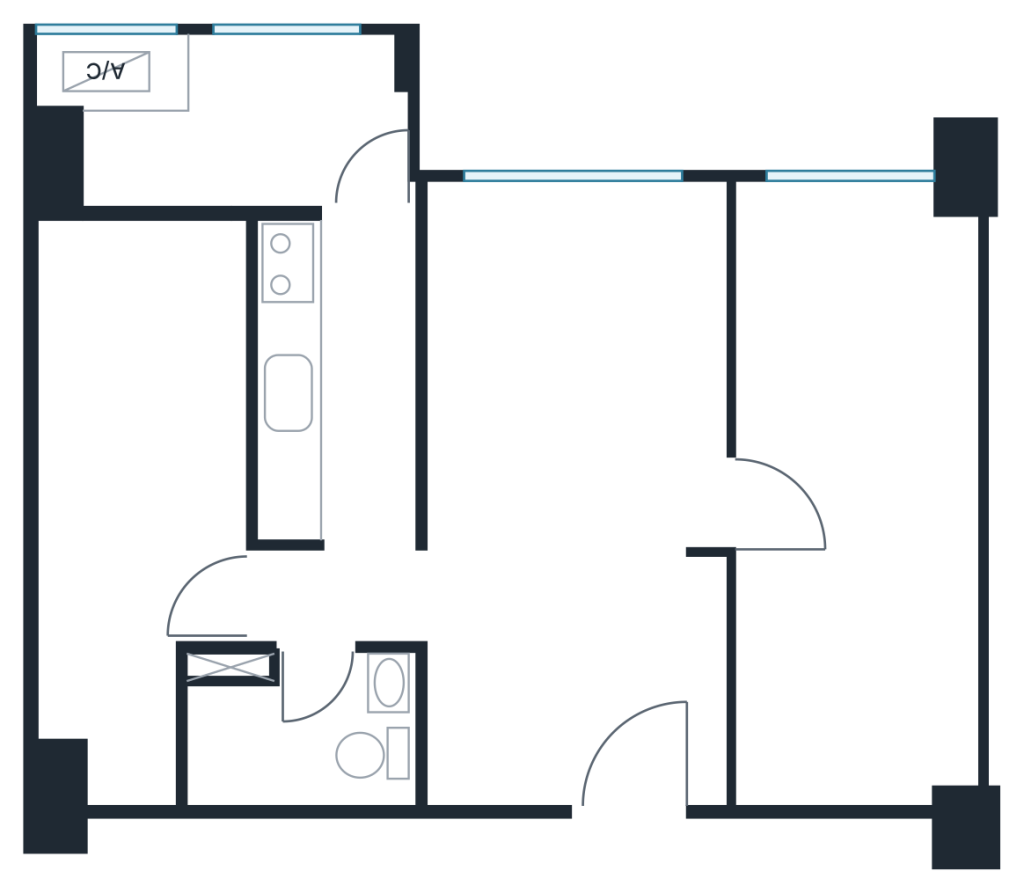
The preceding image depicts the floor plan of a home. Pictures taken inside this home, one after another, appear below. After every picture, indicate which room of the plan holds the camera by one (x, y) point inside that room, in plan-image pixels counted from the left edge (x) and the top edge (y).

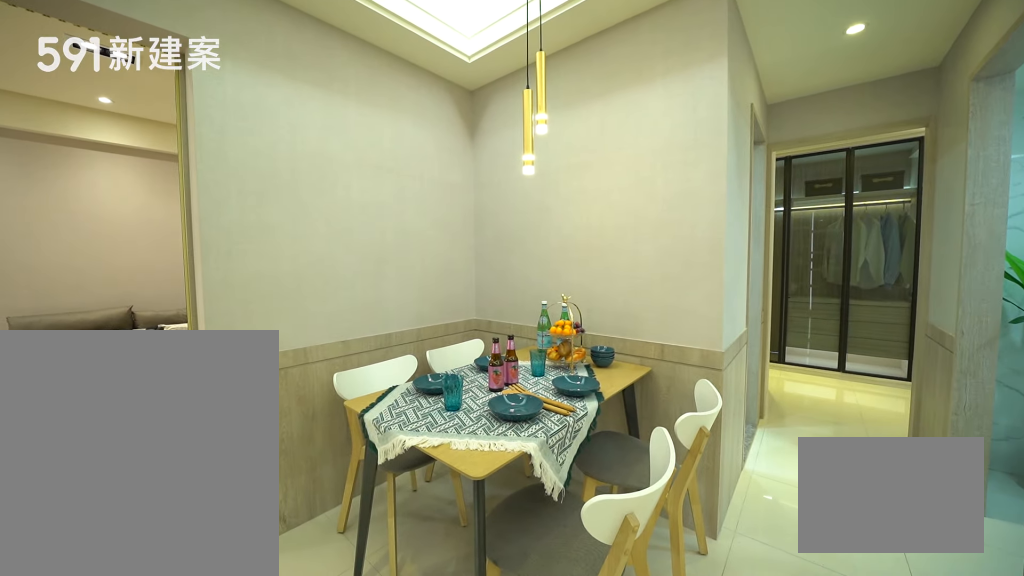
(519, 683)
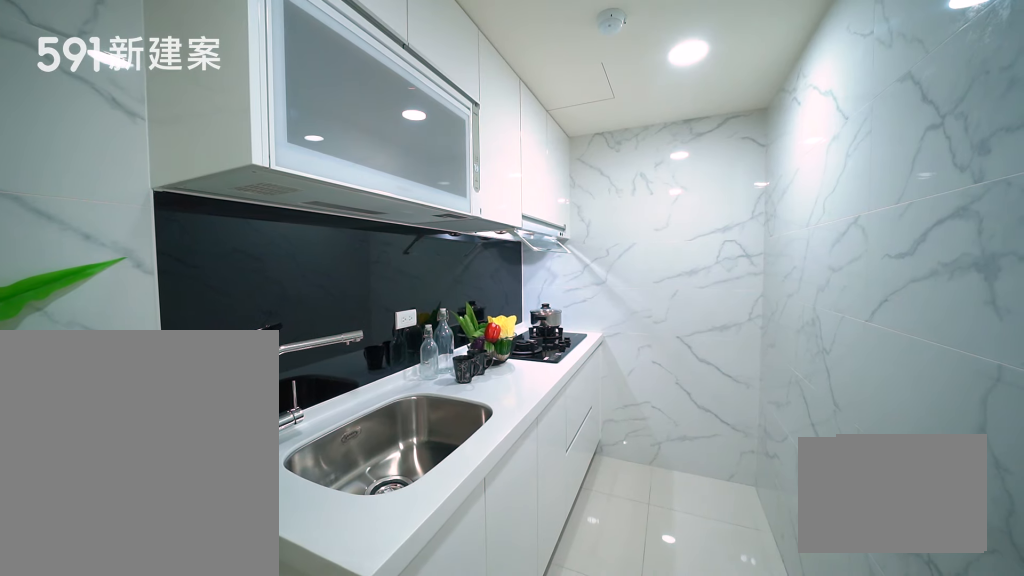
(333, 372)
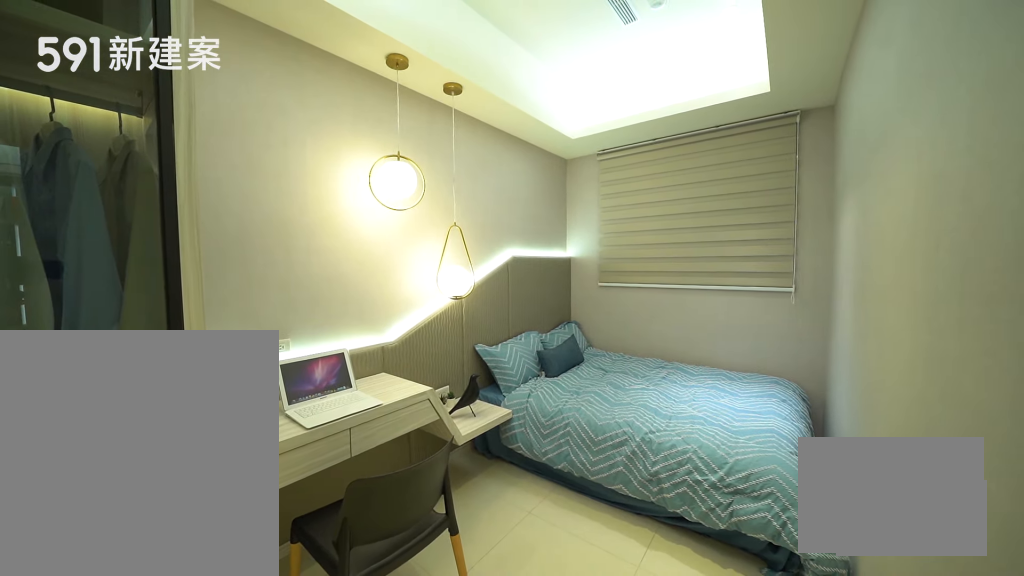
(133, 481)
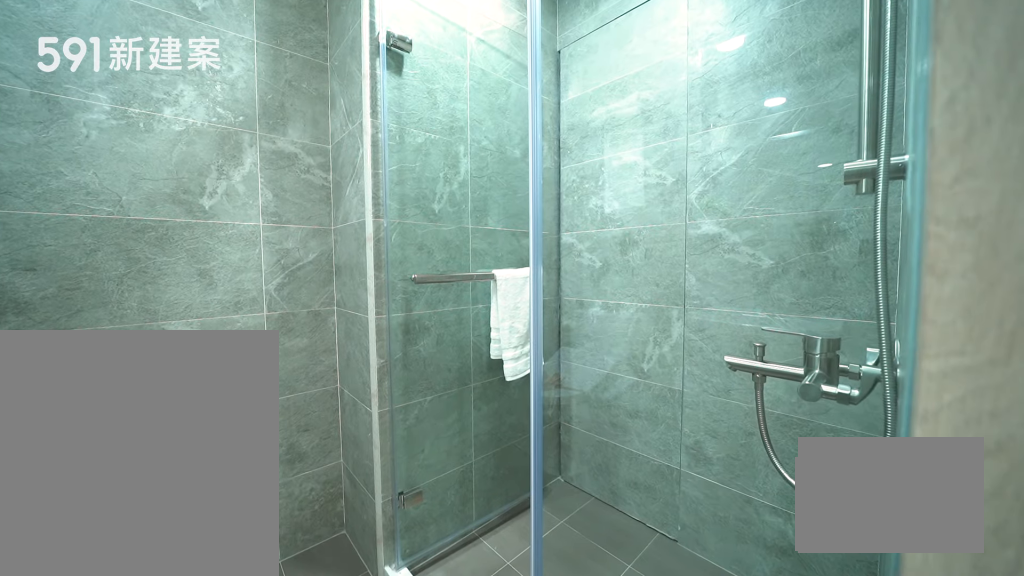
(303, 732)
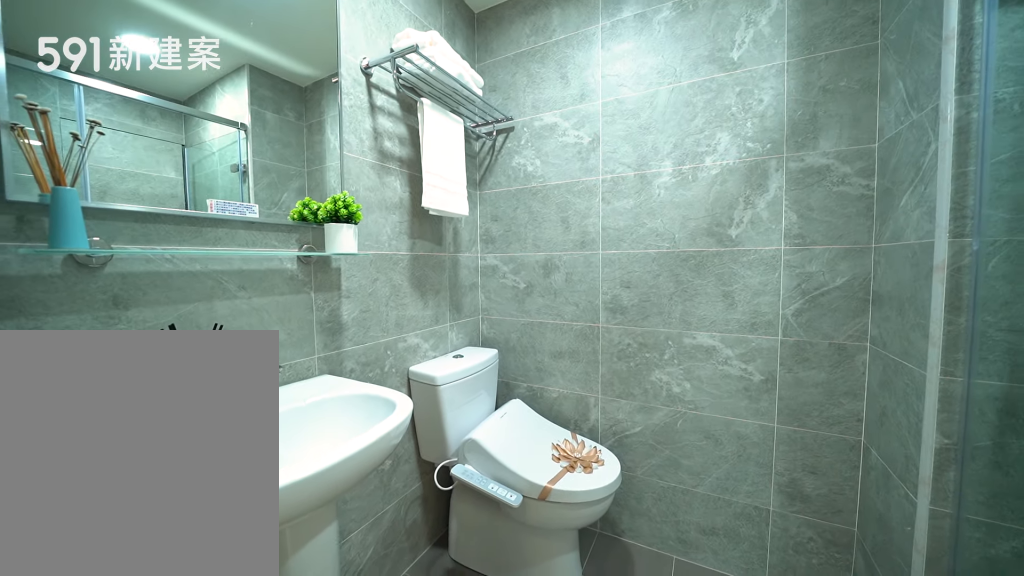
(303, 732)
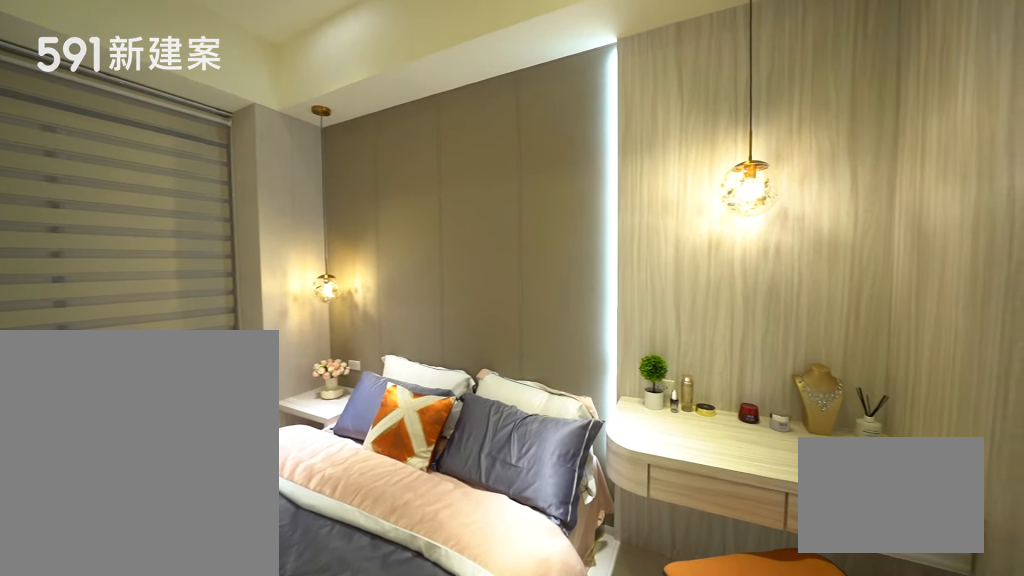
(864, 495)
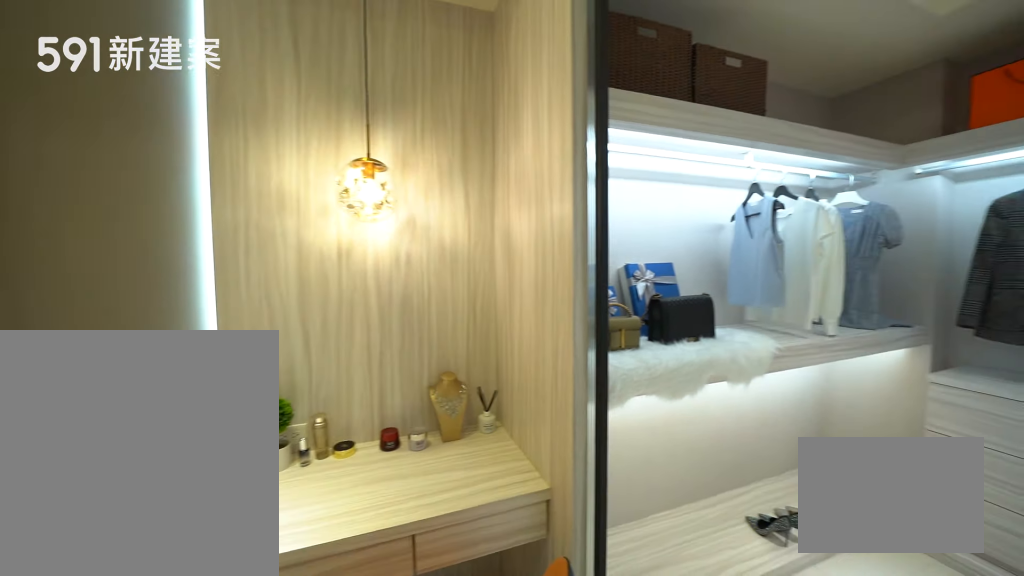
(864, 495)
